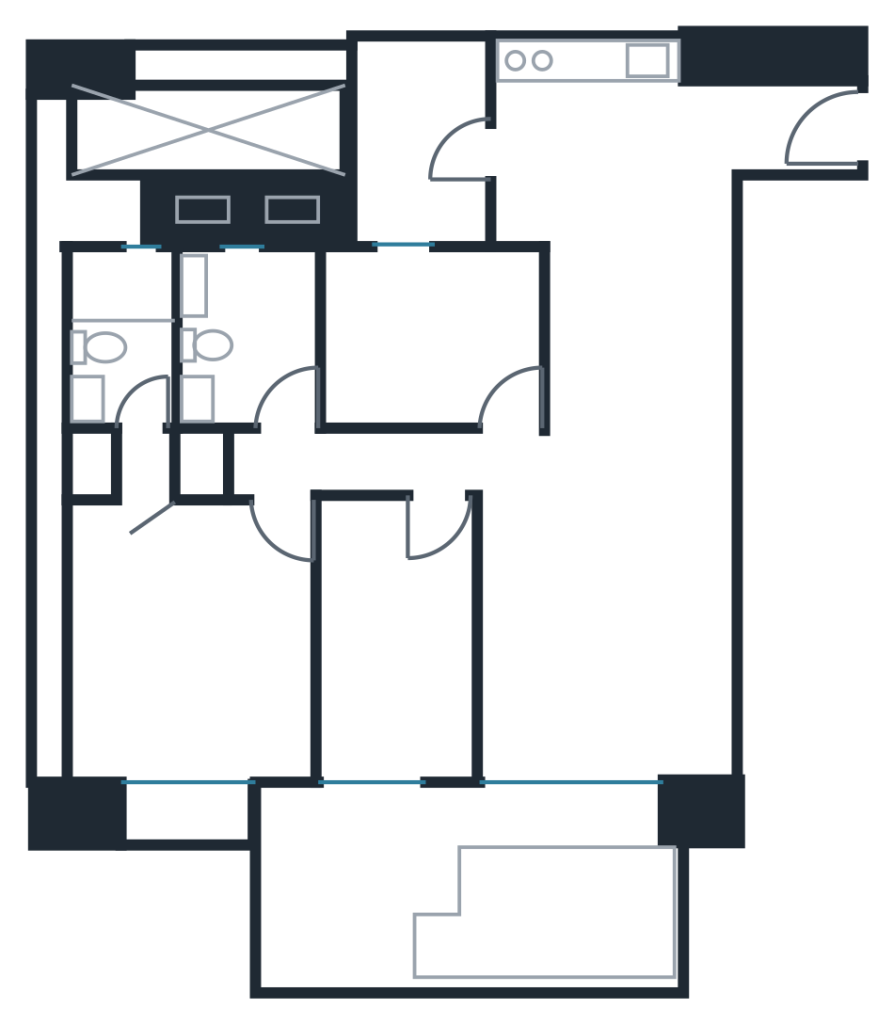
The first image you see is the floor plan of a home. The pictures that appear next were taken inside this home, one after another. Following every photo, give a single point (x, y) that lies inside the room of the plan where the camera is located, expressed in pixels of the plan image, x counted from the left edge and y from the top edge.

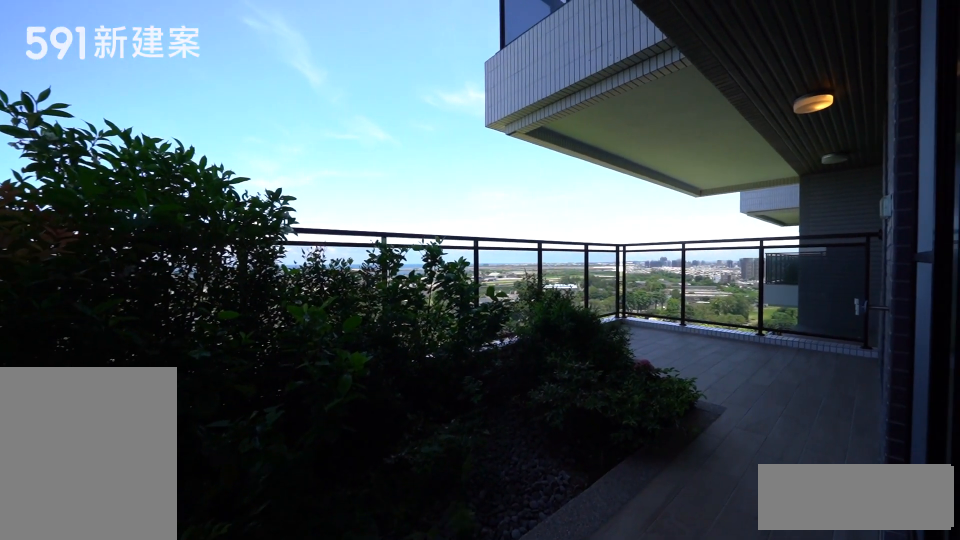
(470, 888)
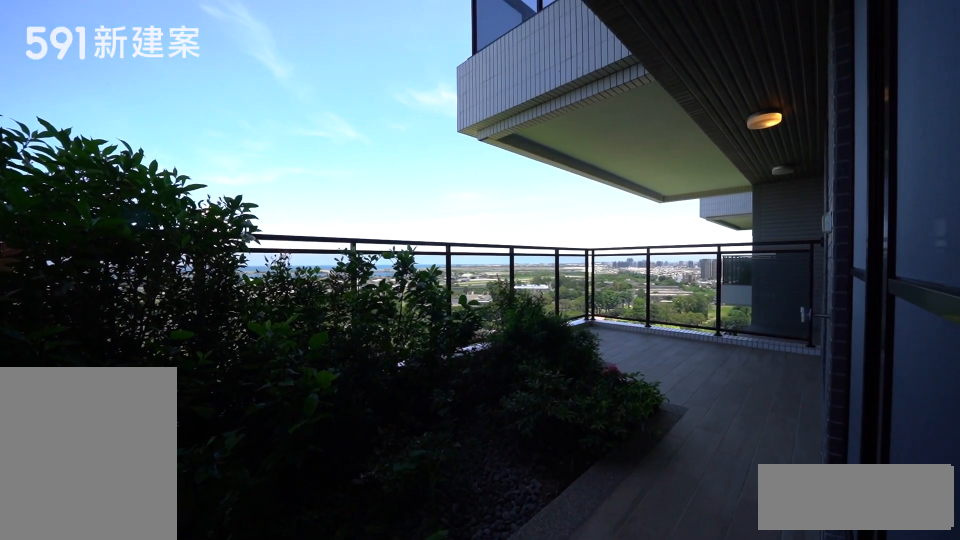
(470, 888)
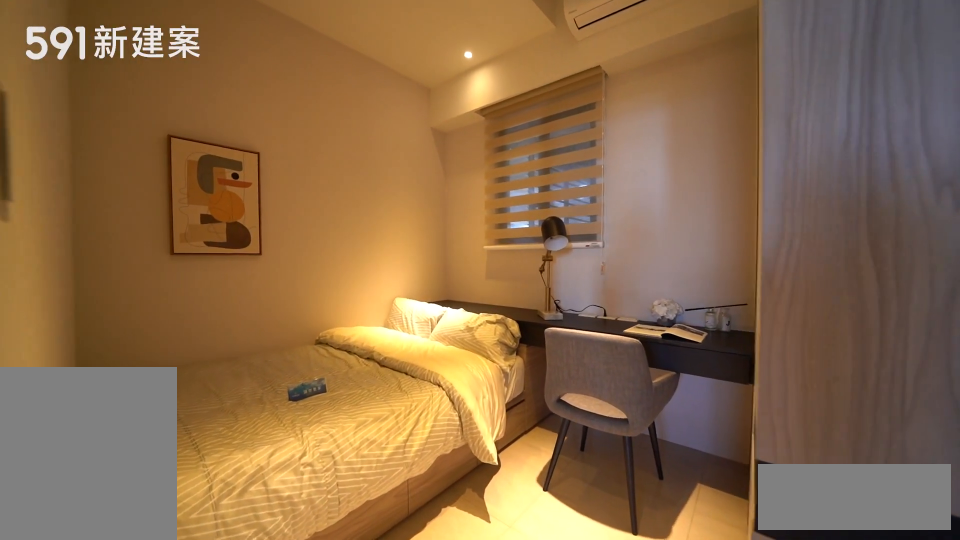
(434, 337)
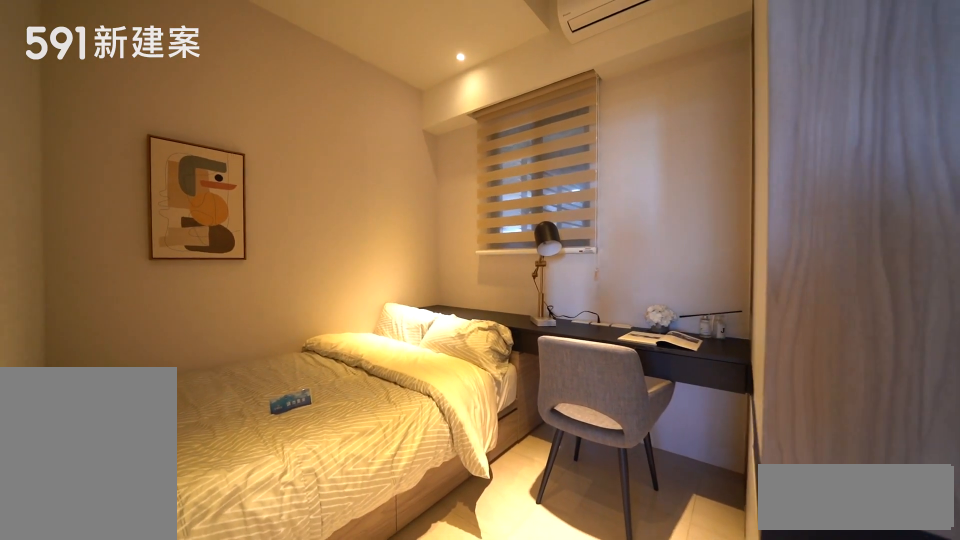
(434, 337)
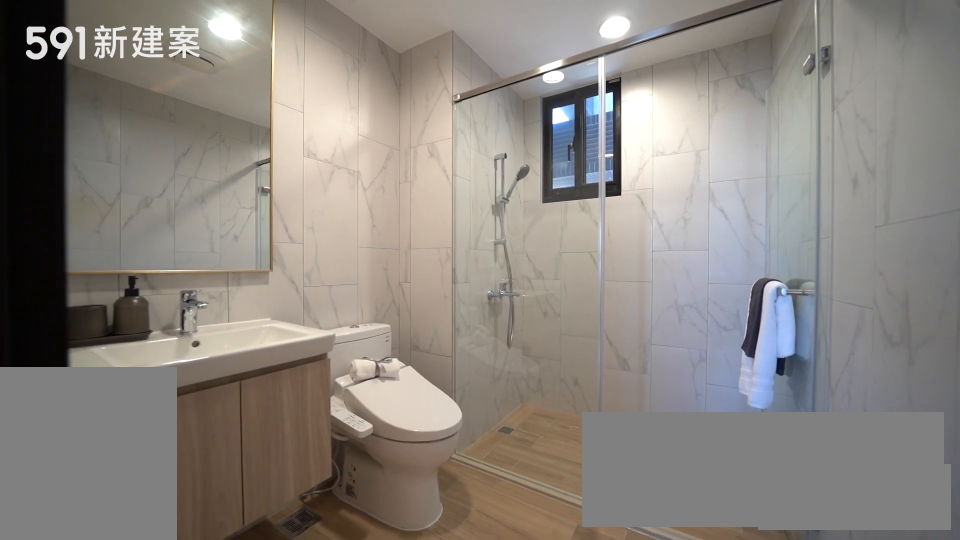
(244, 339)
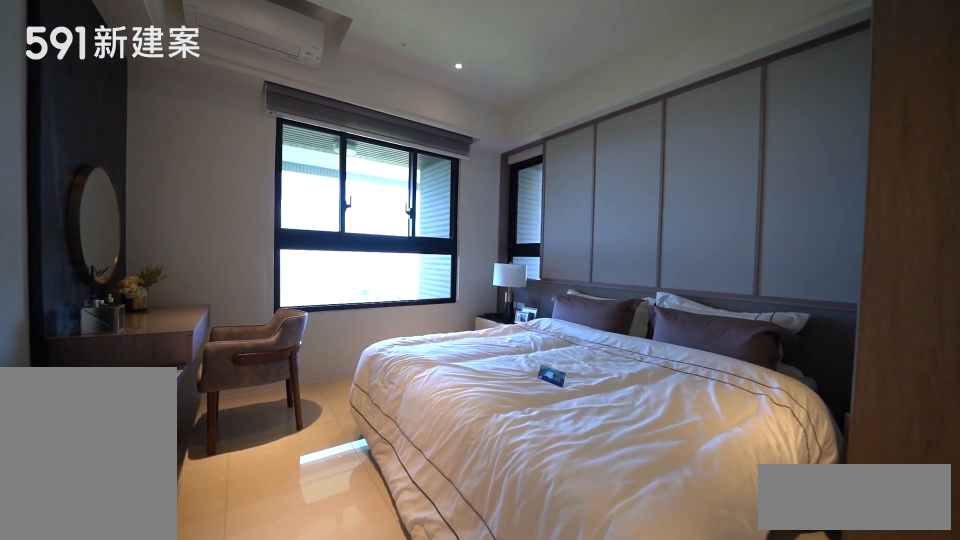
(190, 641)
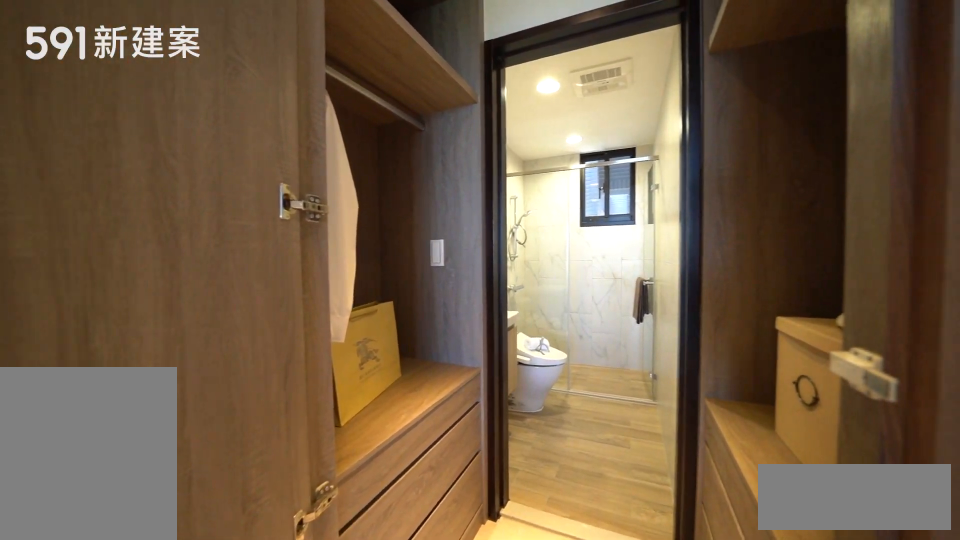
(142, 460)
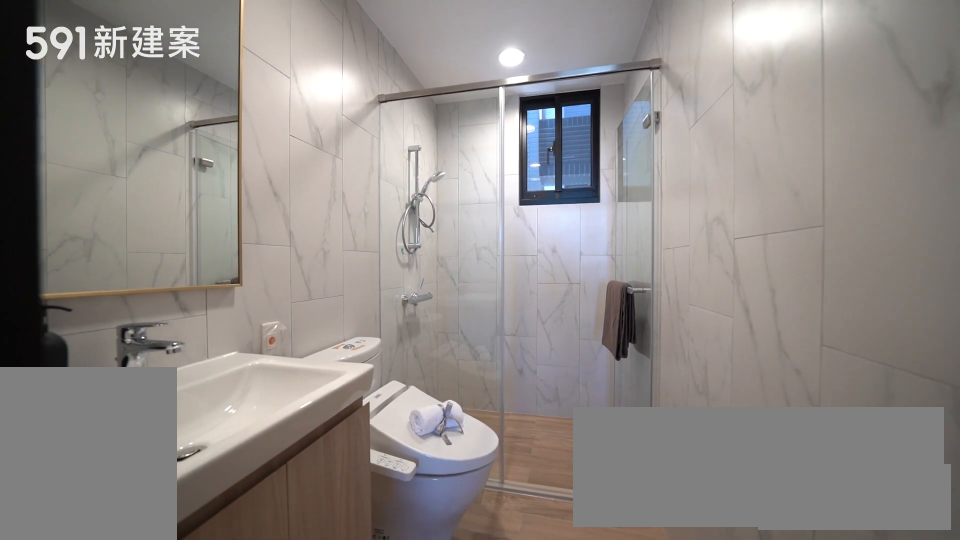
(120, 333)
